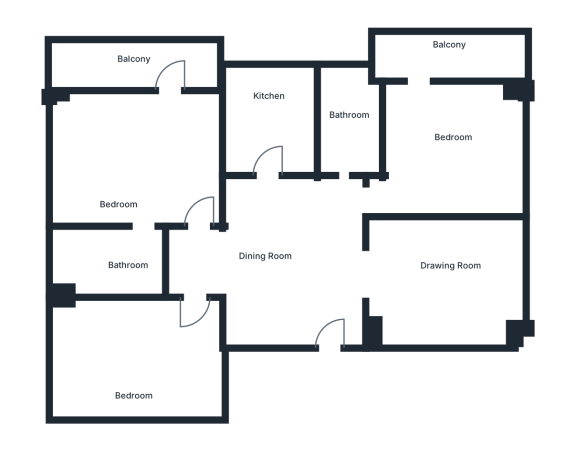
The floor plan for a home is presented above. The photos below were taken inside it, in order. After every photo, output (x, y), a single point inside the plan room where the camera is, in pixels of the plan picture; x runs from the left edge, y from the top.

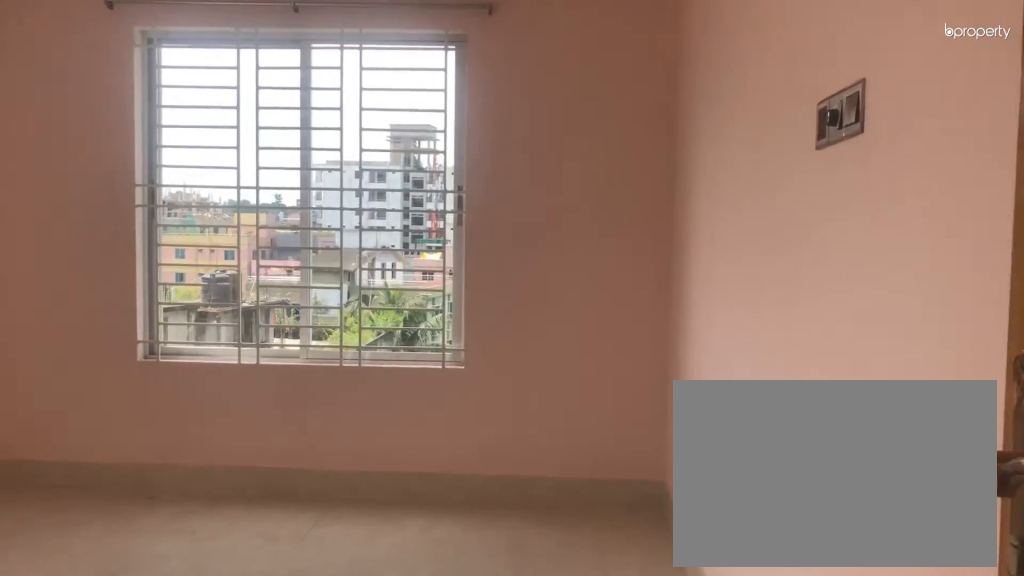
(453, 144)
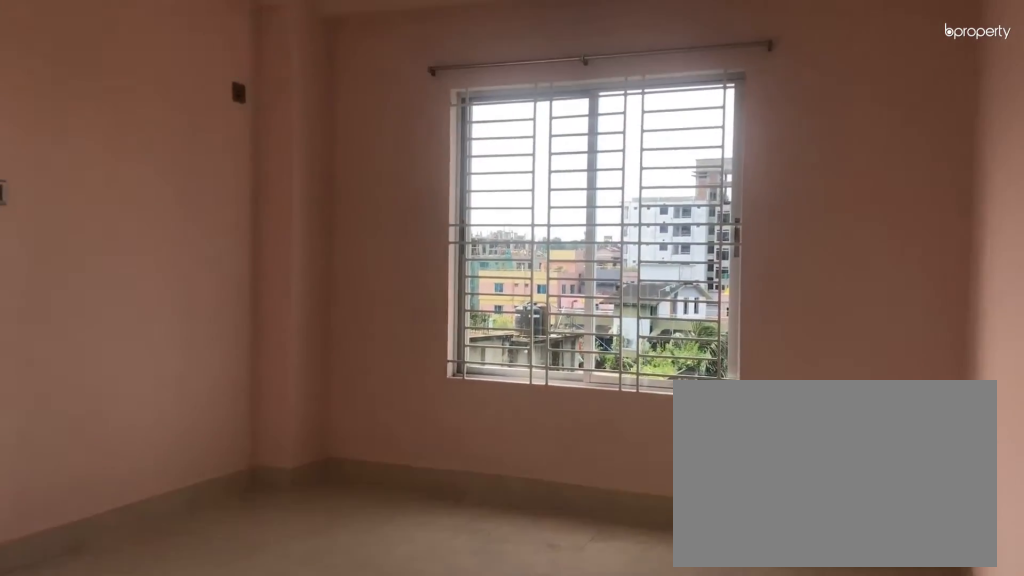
(453, 144)
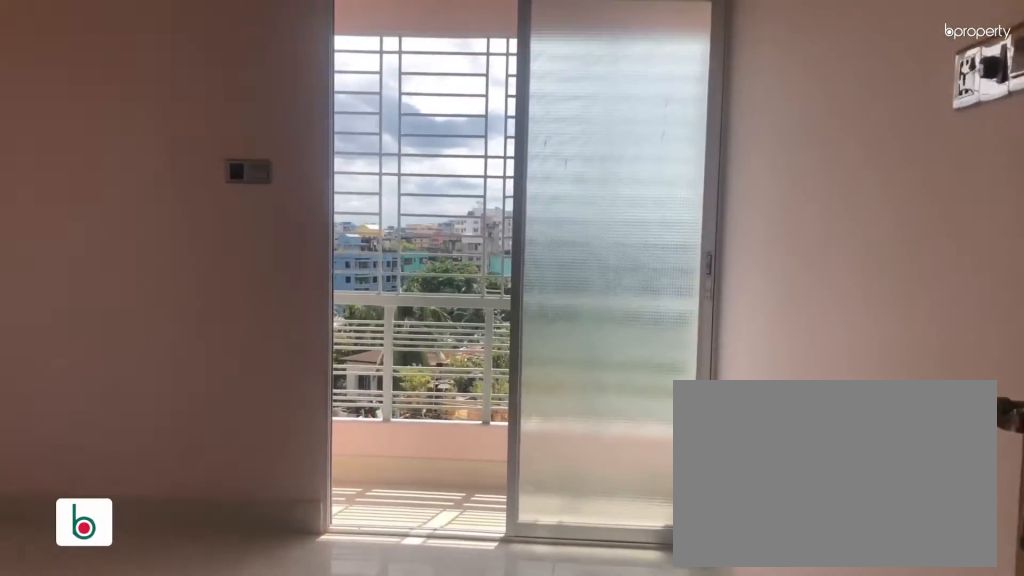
(123, 164)
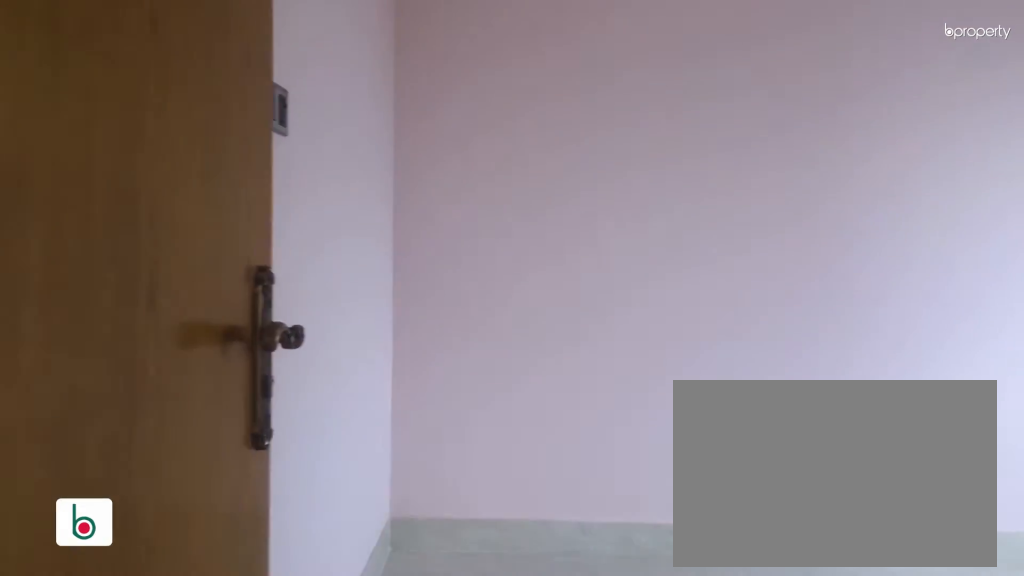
(140, 364)
